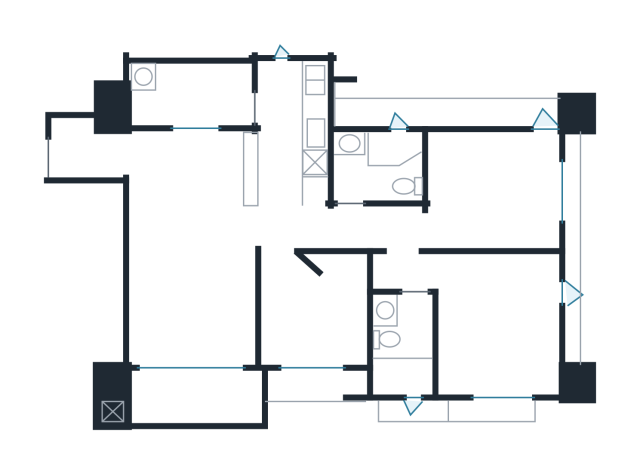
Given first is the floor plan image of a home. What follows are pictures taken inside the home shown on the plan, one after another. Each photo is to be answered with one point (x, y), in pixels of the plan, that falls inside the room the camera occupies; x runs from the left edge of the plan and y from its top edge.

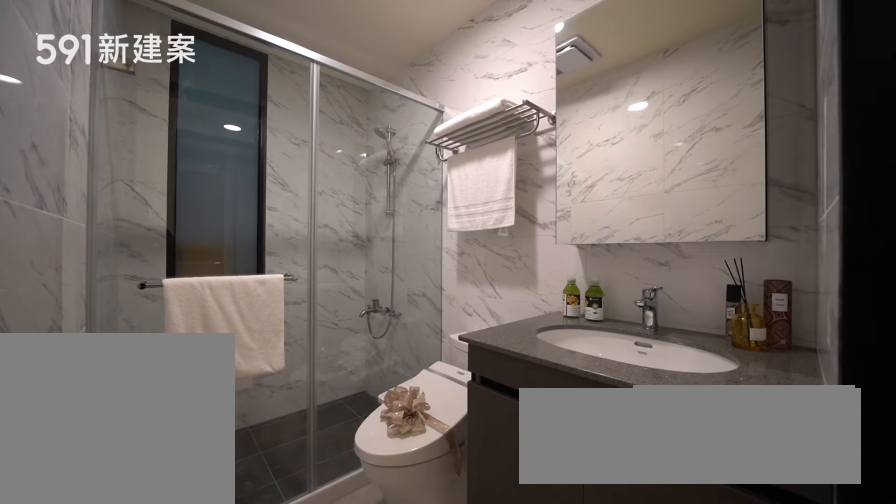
(400, 348)
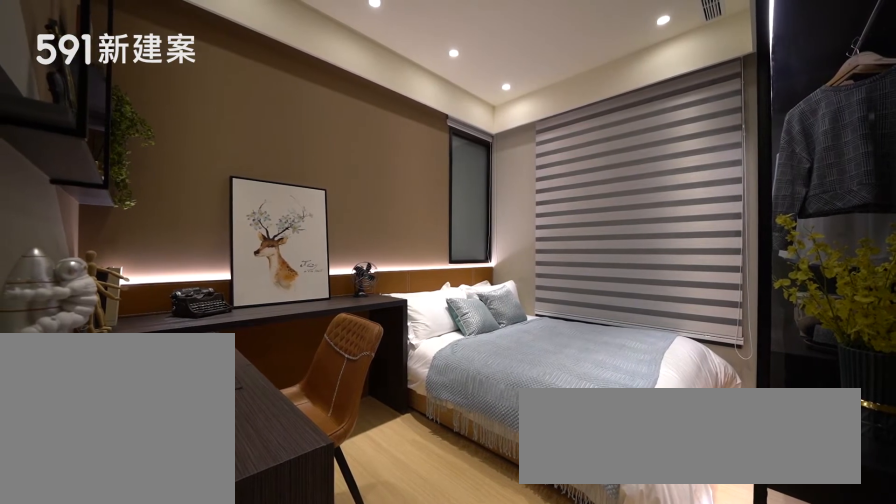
(497, 187)
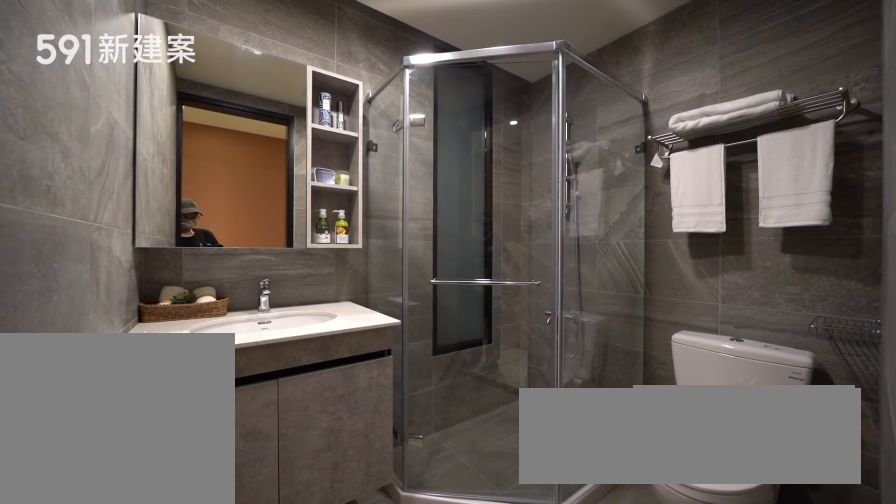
(383, 165)
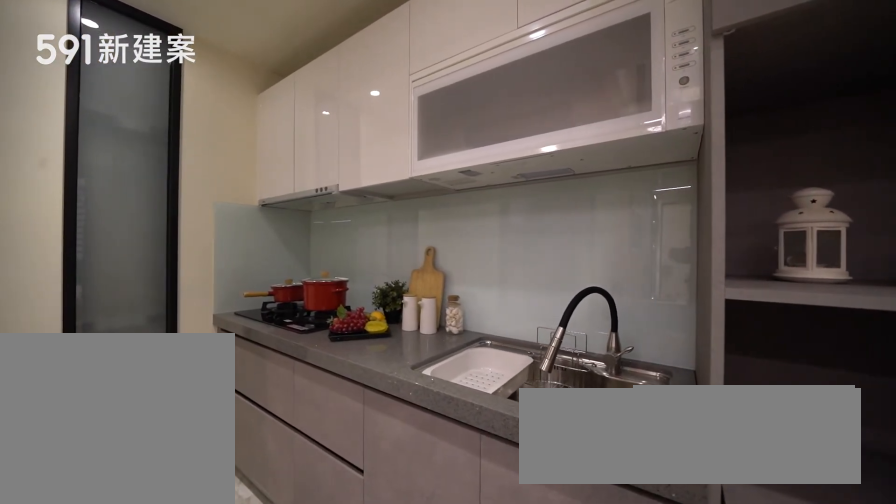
(293, 128)
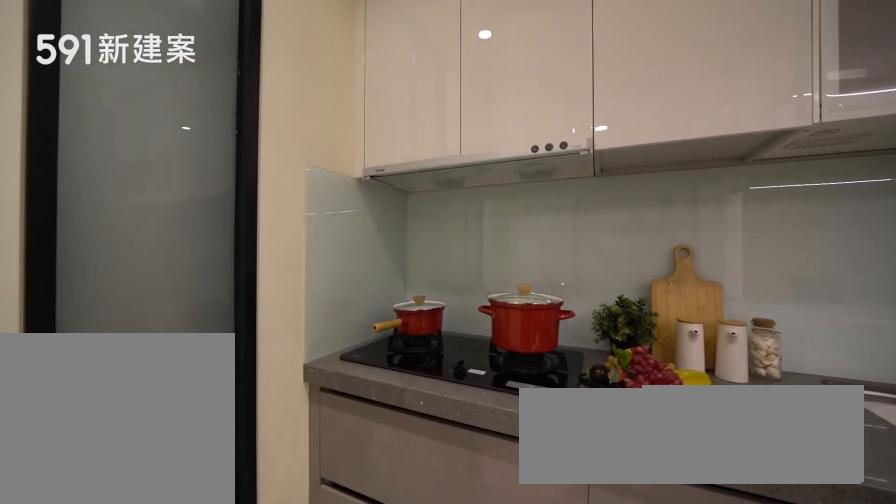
(293, 128)
